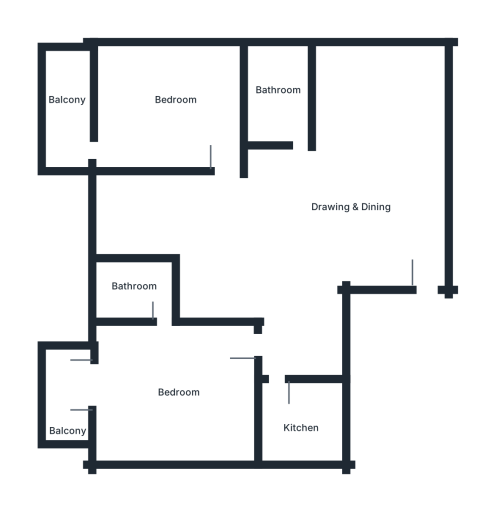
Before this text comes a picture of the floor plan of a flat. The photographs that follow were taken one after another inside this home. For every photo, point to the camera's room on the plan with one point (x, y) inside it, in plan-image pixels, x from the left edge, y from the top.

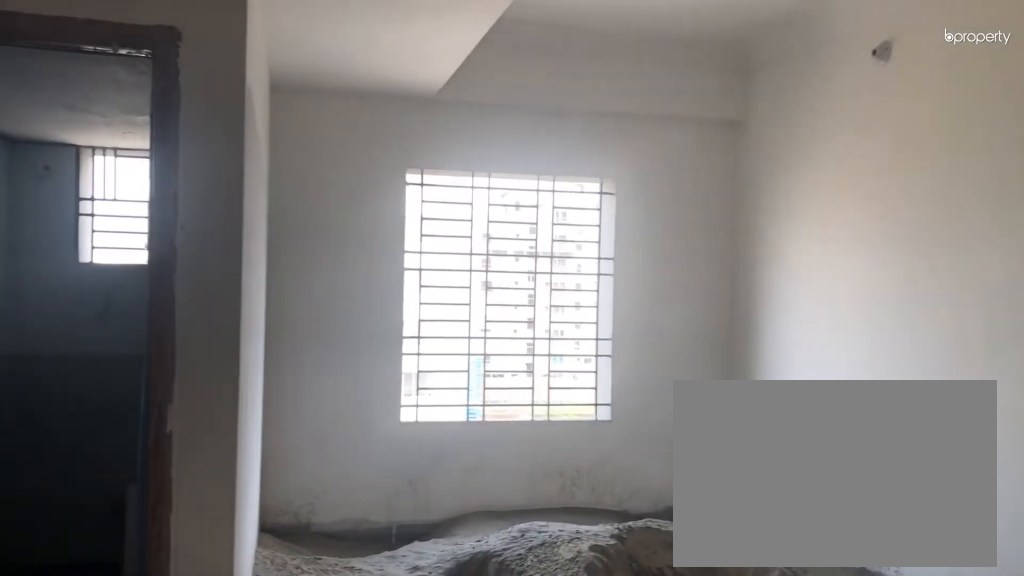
(392, 144)
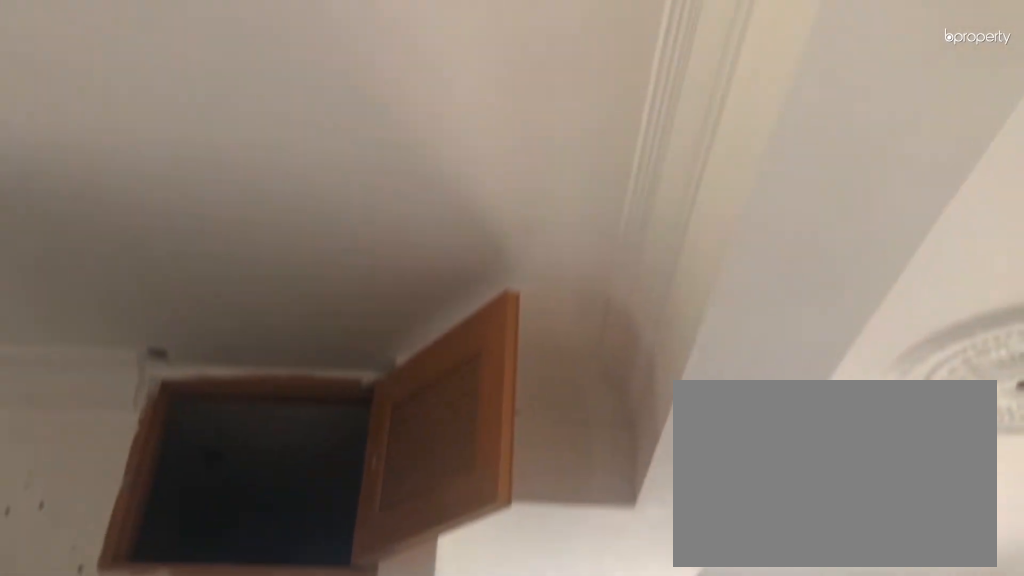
(316, 210)
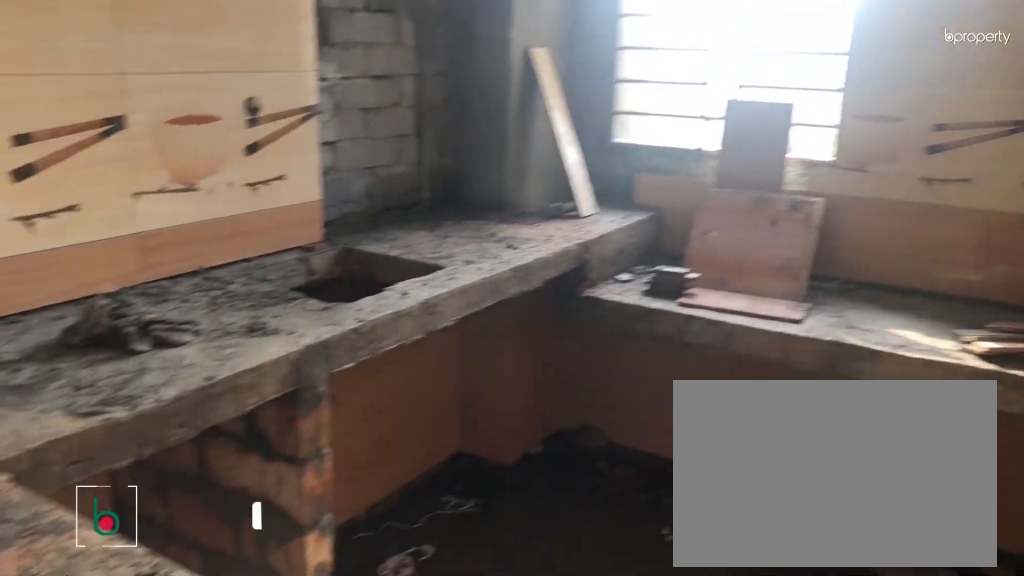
(301, 419)
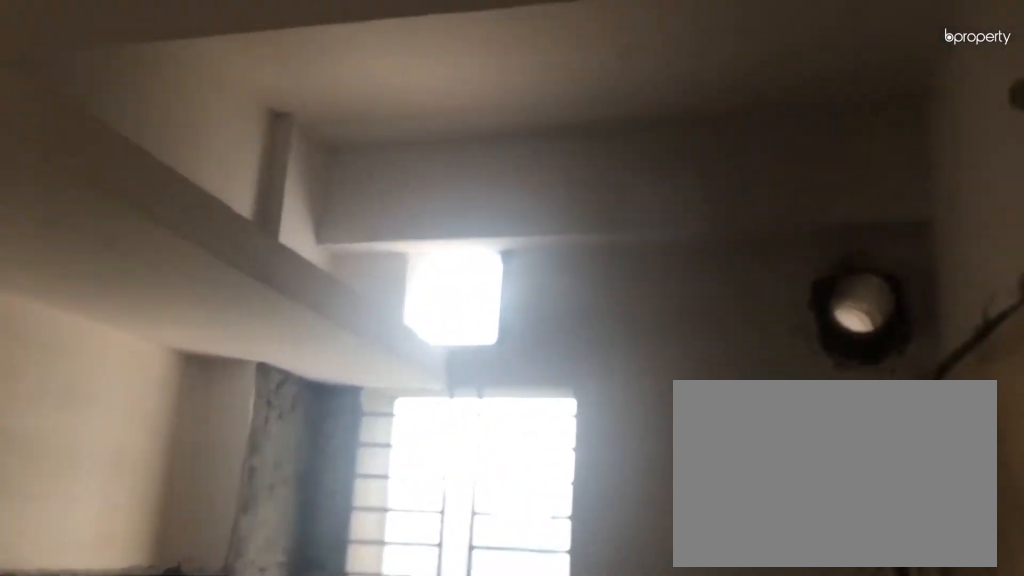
(301, 419)
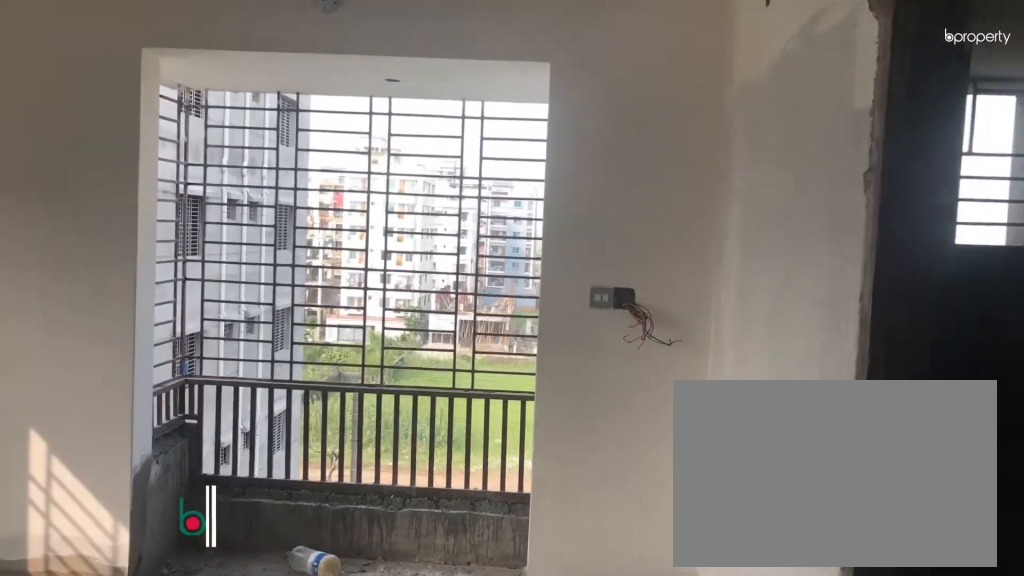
(174, 402)
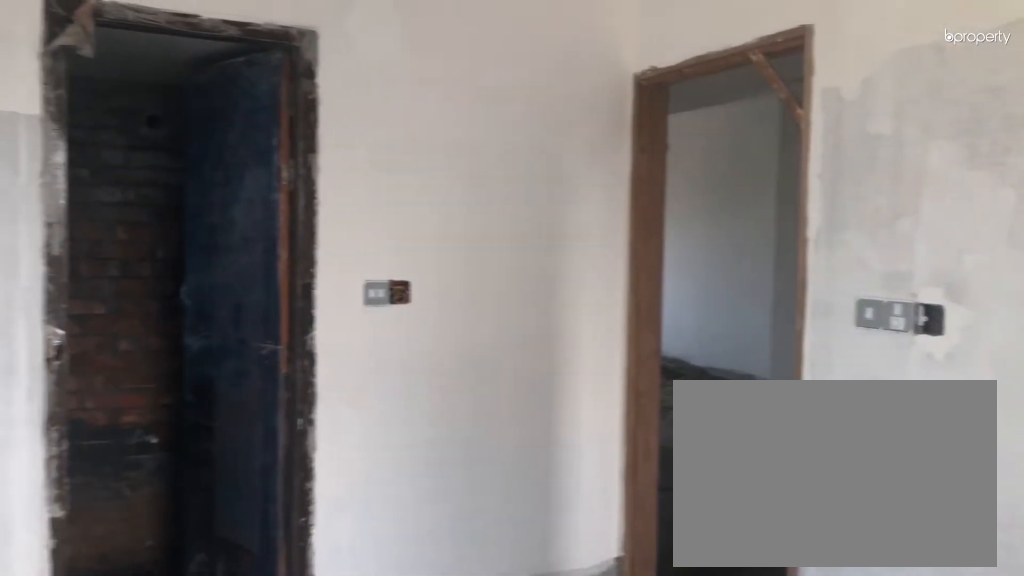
(174, 402)
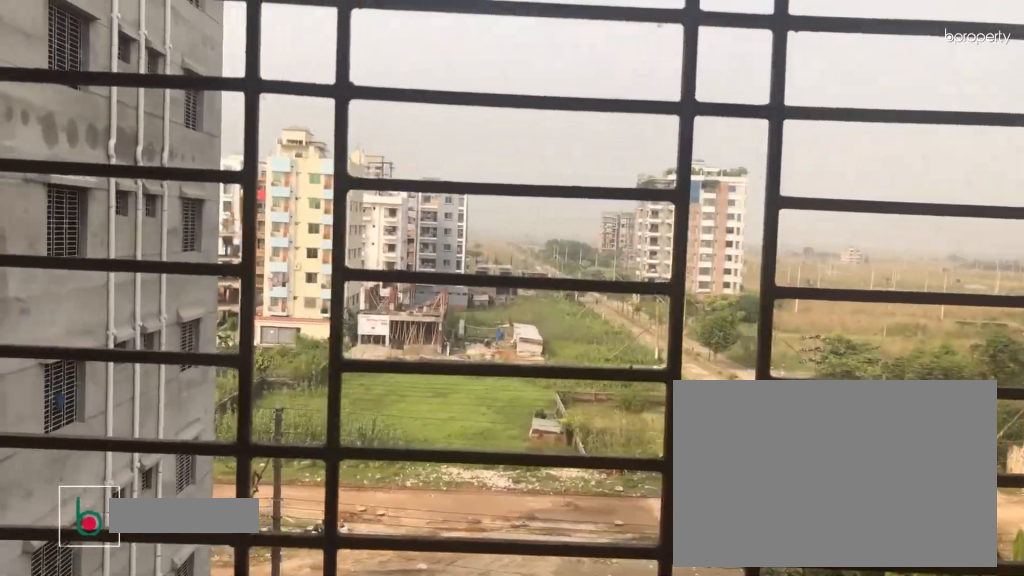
(68, 392)
